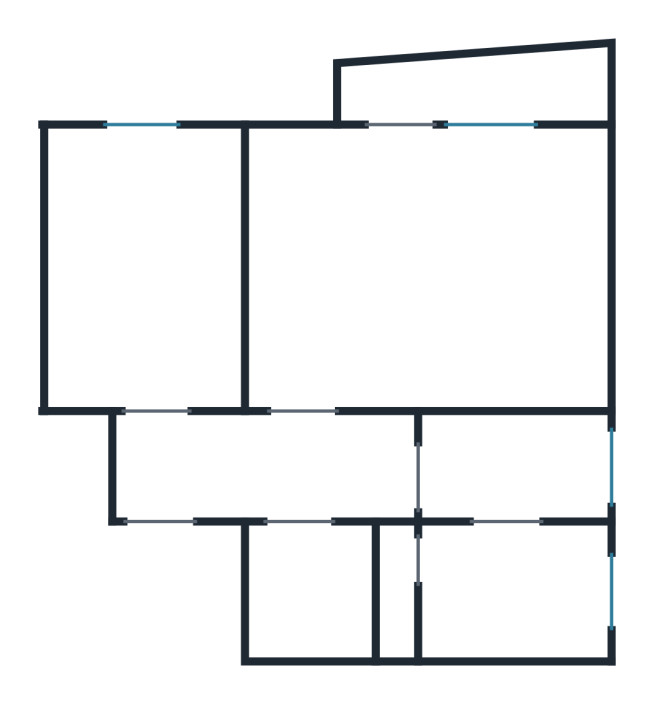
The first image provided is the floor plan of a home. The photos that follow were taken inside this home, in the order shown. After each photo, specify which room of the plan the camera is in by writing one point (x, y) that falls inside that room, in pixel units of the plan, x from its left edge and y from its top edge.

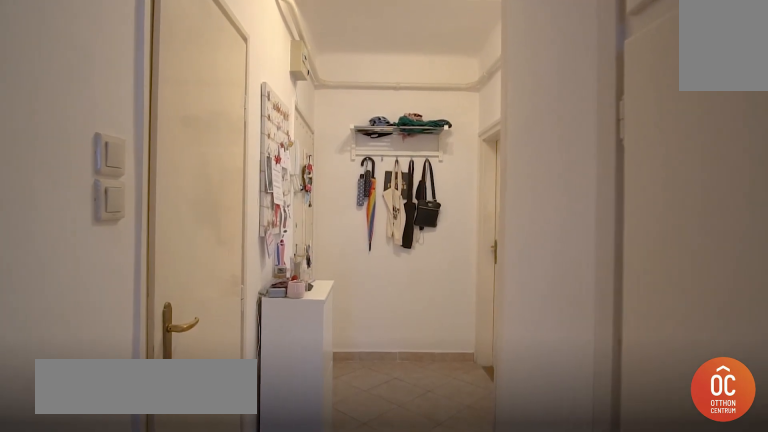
(326, 467)
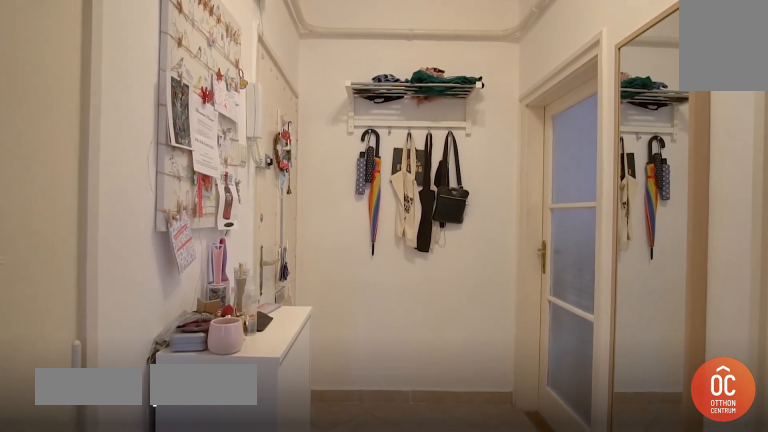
(326, 468)
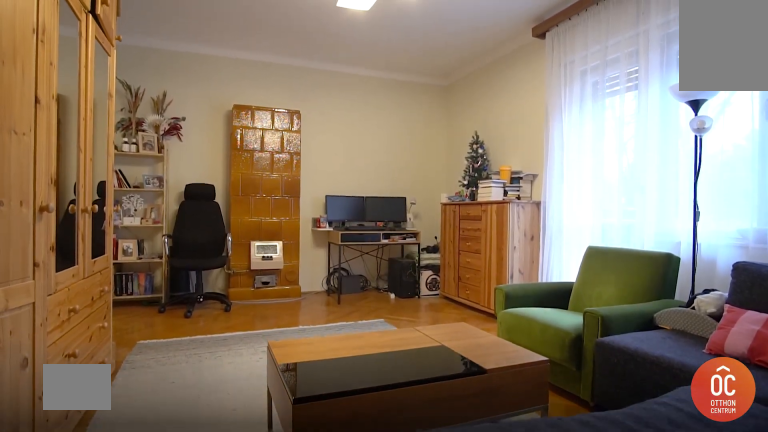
(417, 276)
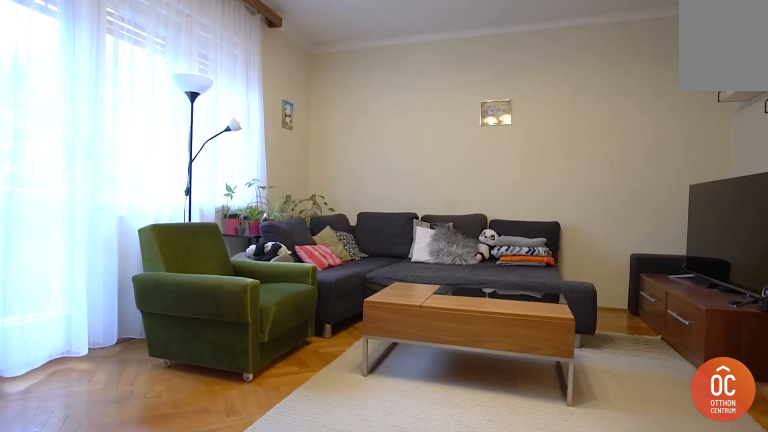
(417, 276)
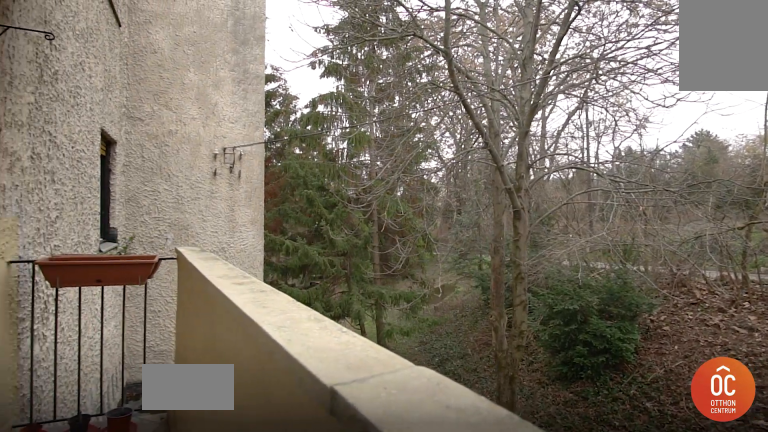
(490, 90)
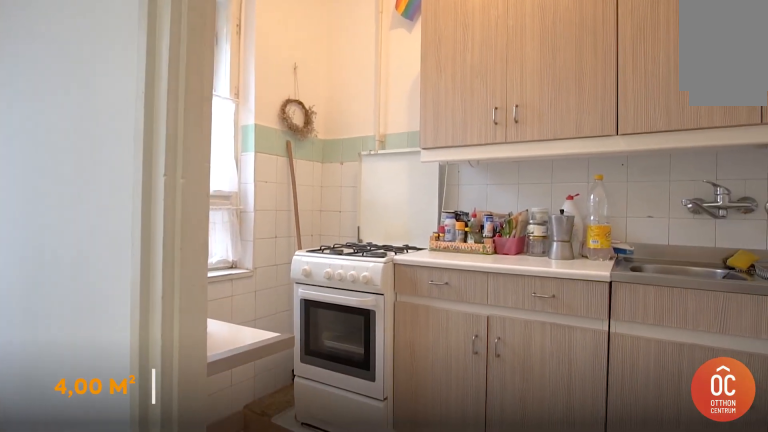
(528, 586)
